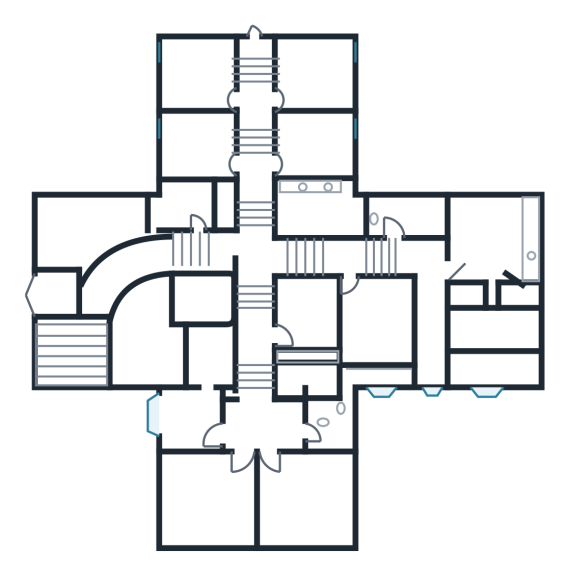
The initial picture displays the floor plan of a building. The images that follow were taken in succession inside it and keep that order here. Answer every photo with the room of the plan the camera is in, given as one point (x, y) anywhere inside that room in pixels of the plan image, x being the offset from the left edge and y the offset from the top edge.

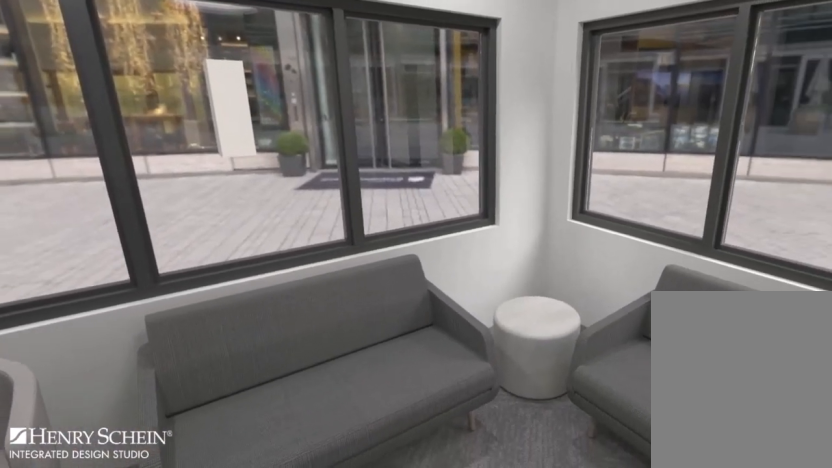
(81, 340)
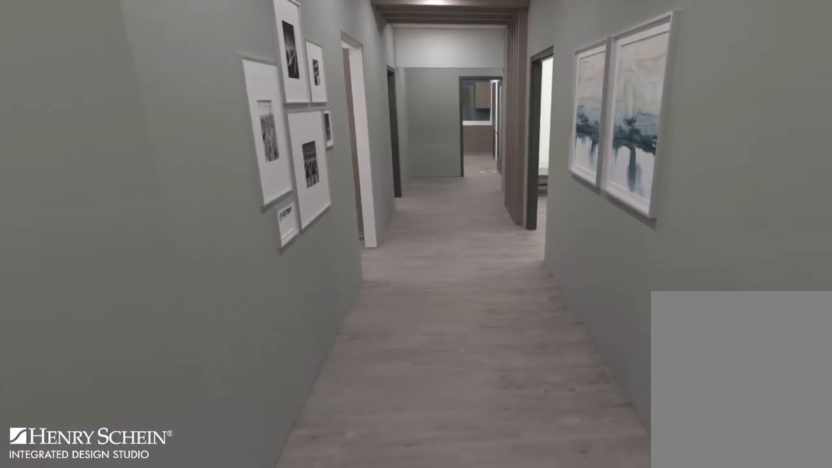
(258, 255)
